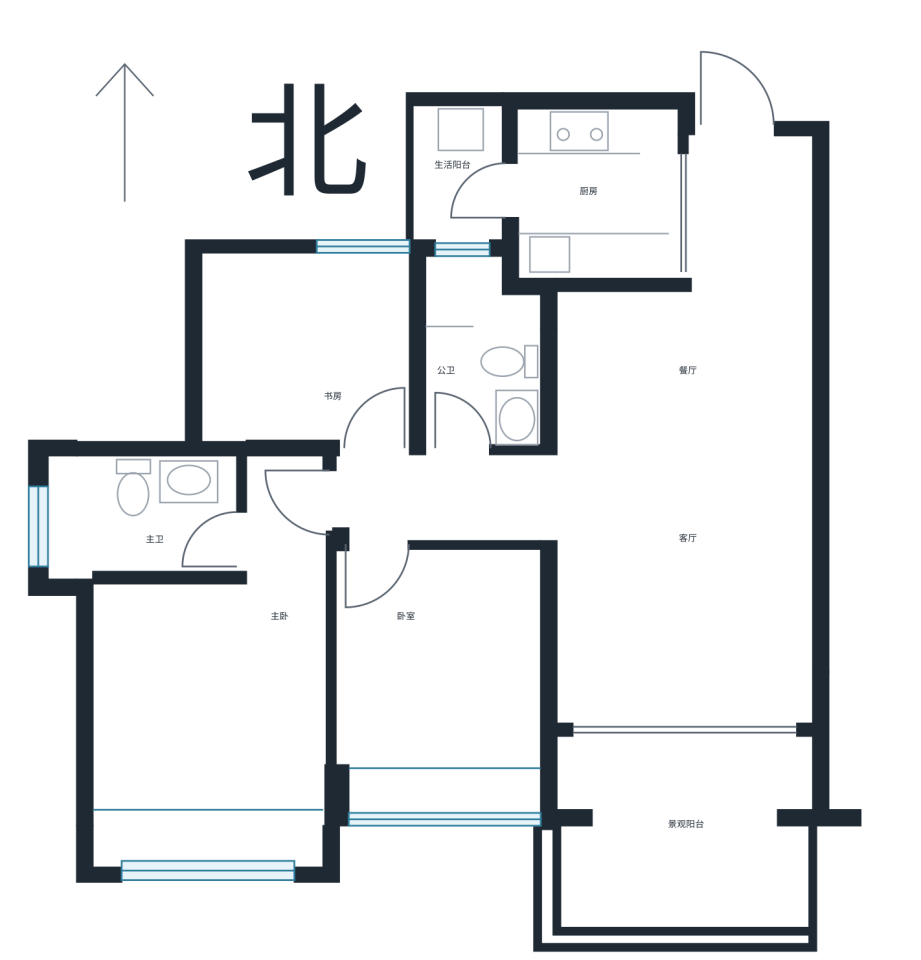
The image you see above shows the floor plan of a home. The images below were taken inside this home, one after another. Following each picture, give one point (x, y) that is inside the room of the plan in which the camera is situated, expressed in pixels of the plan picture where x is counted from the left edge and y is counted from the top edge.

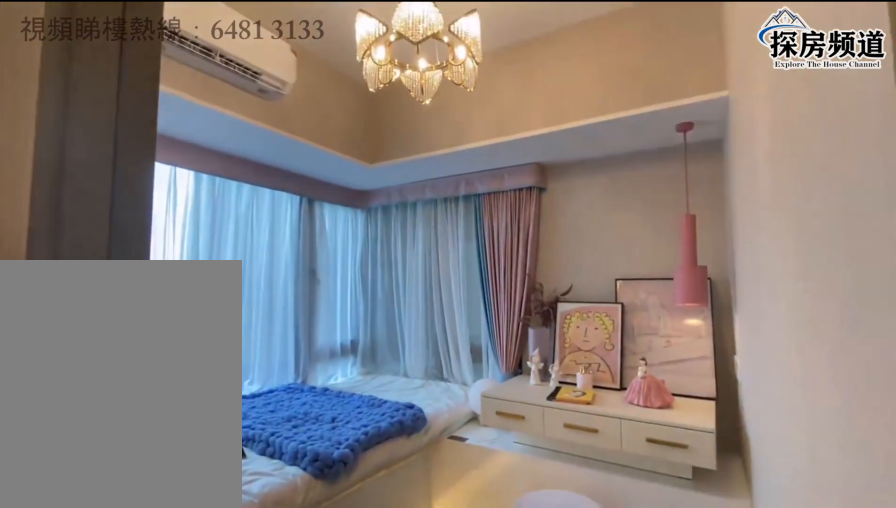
(321, 371)
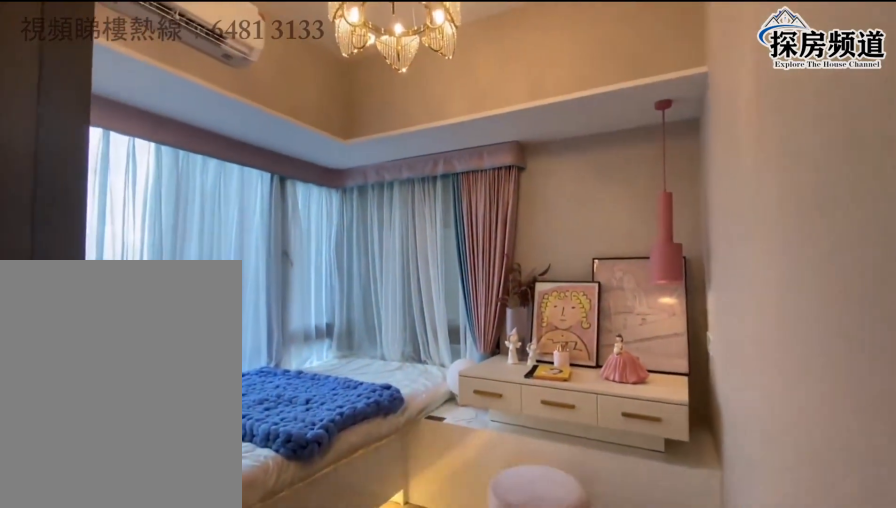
(322, 392)
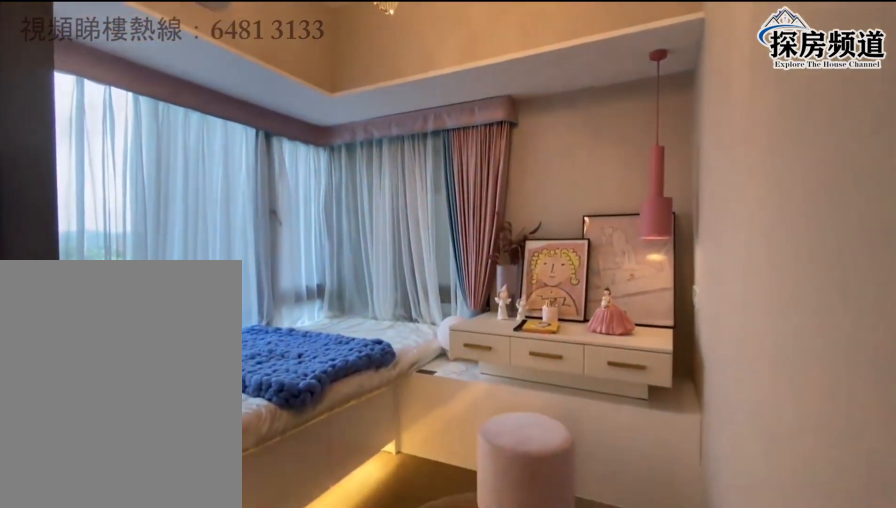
(322, 378)
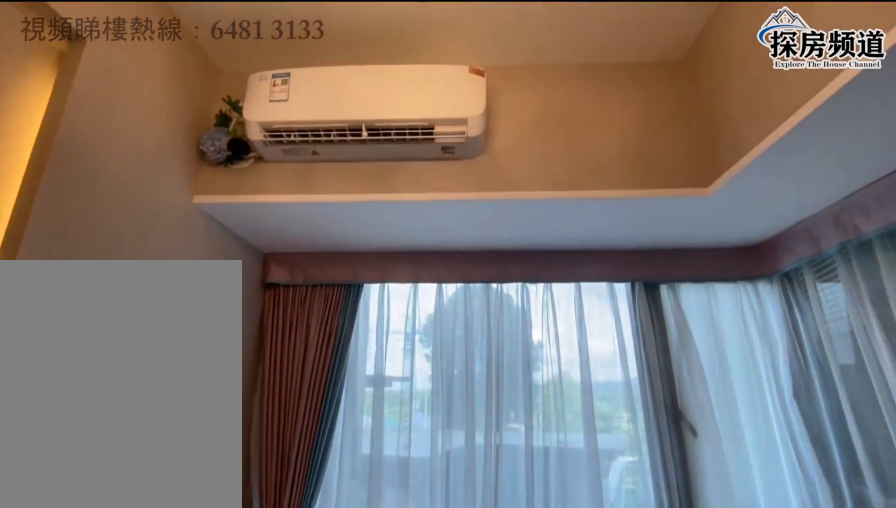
(321, 379)
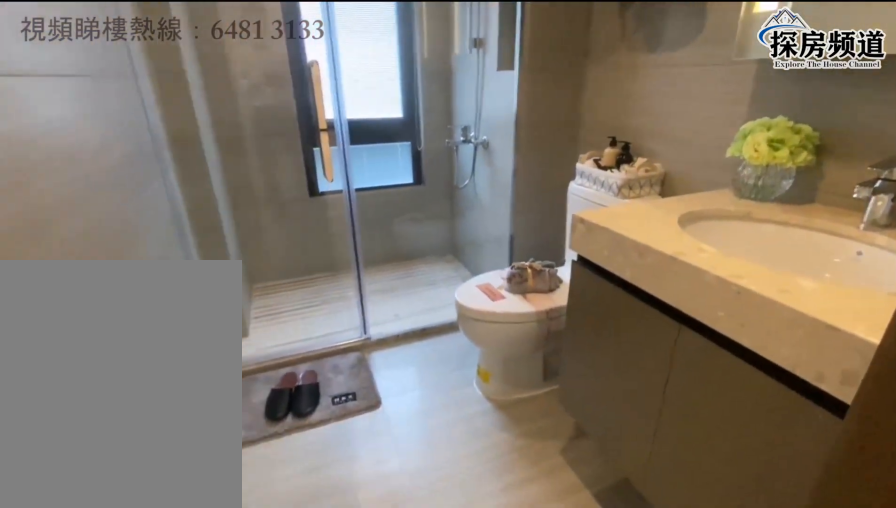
(146, 513)
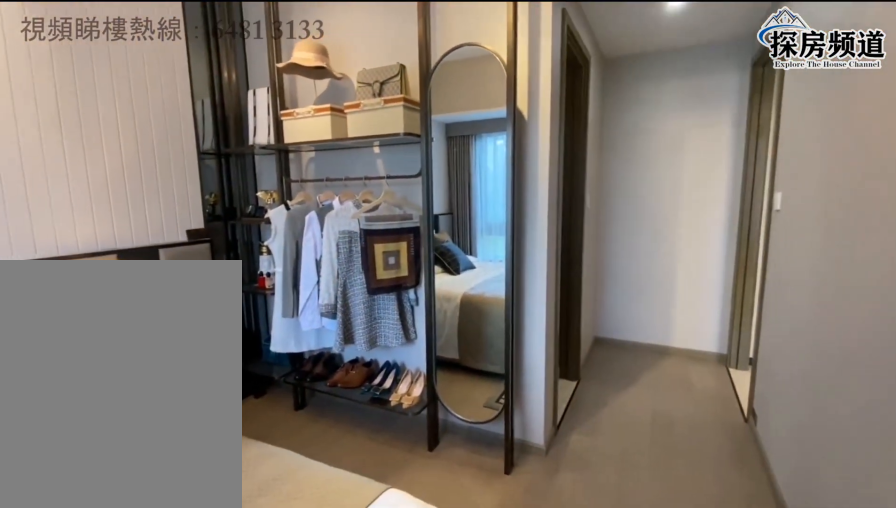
(189, 731)
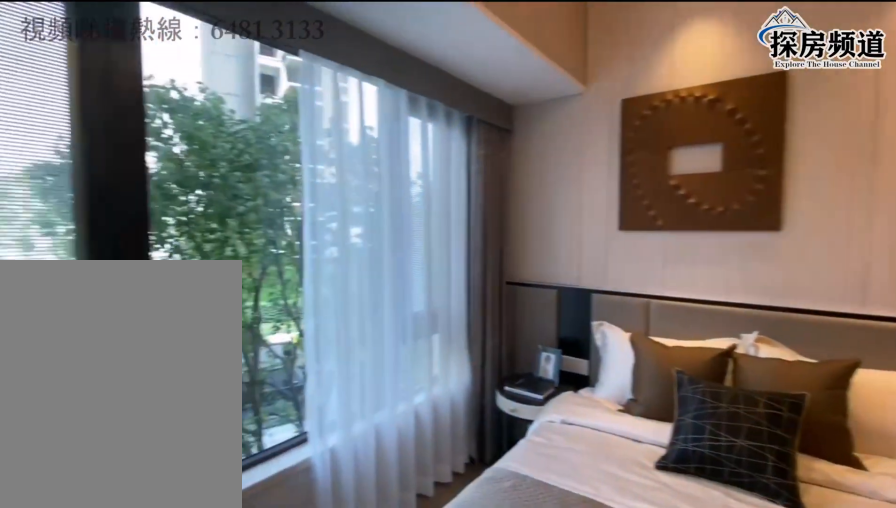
(189, 731)
